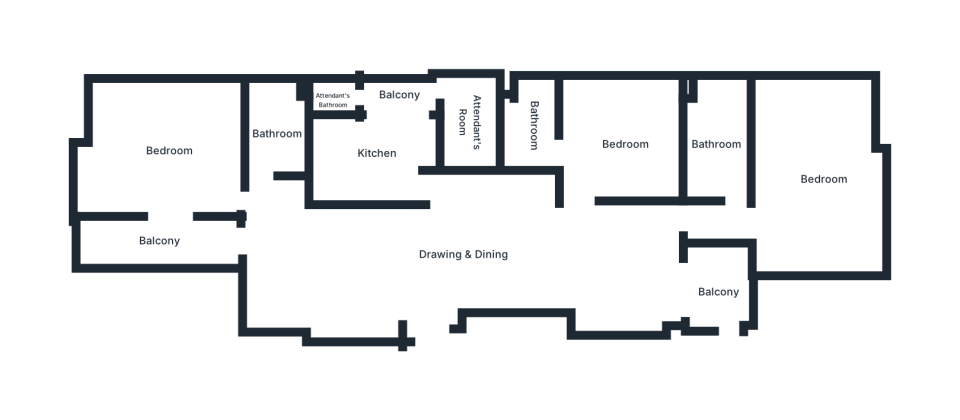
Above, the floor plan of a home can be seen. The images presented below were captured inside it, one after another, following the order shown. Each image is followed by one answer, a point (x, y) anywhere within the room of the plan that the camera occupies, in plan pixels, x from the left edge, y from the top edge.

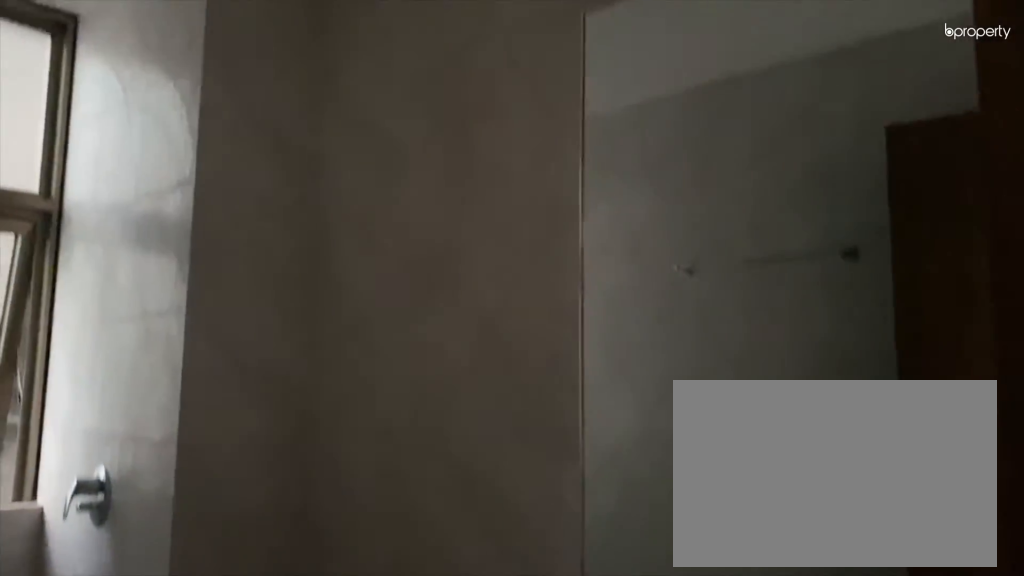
(275, 140)
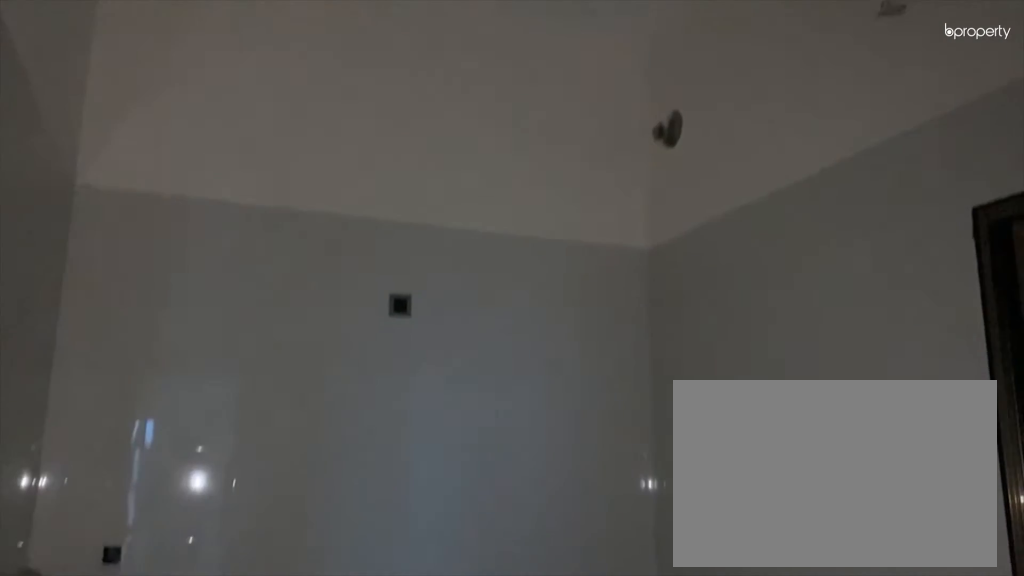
(377, 155)
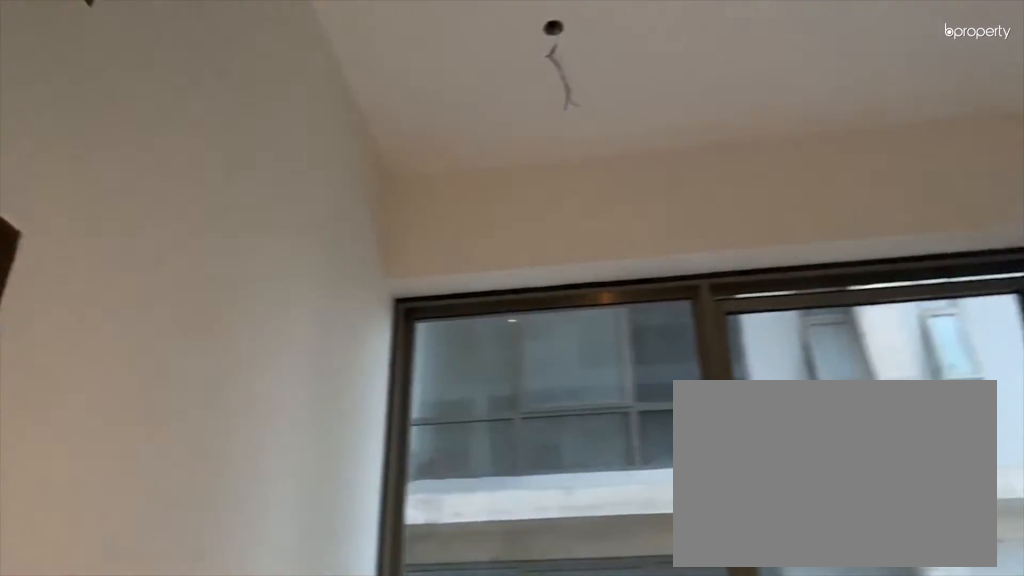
(615, 145)
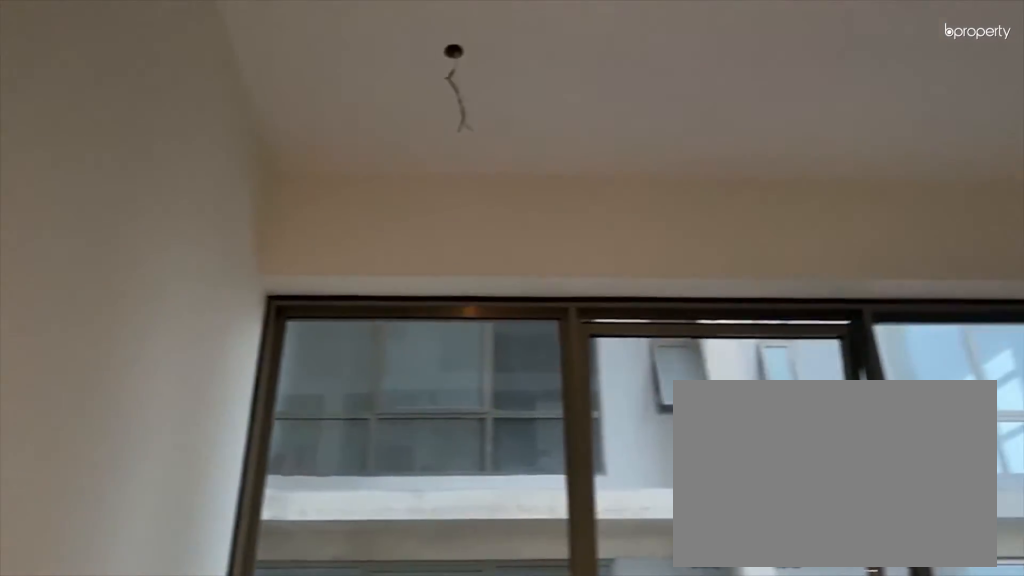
(615, 145)
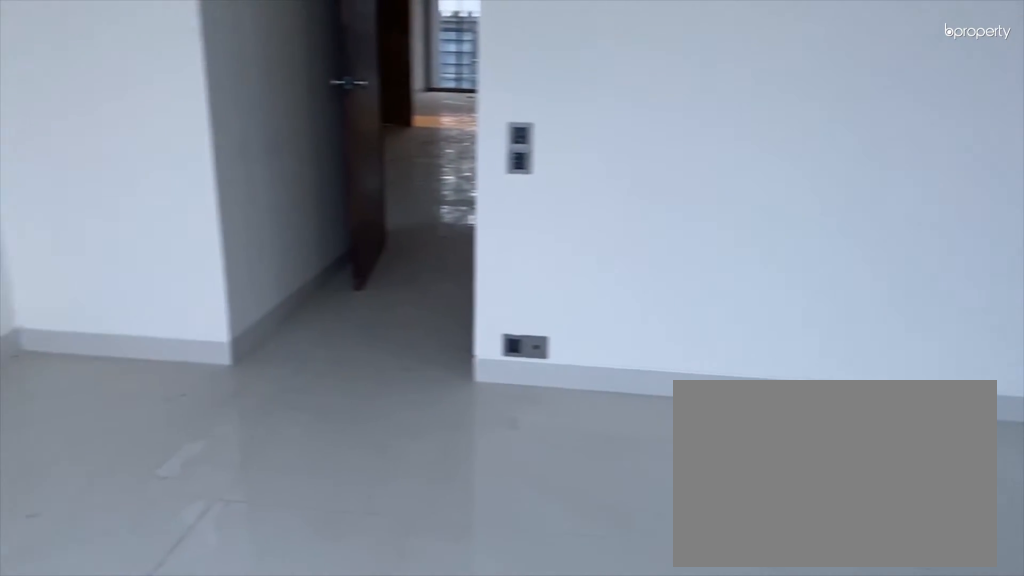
(823, 225)
